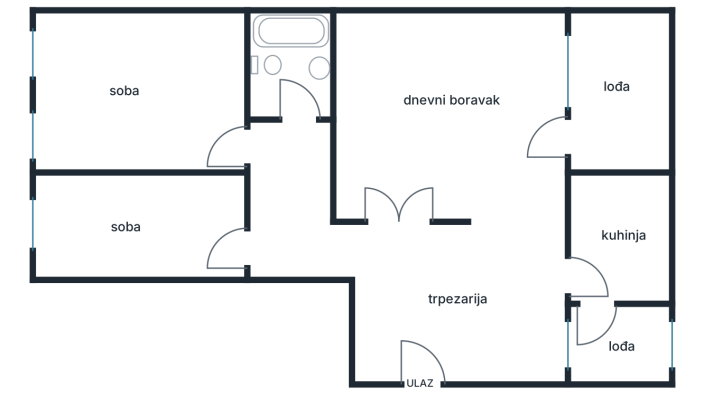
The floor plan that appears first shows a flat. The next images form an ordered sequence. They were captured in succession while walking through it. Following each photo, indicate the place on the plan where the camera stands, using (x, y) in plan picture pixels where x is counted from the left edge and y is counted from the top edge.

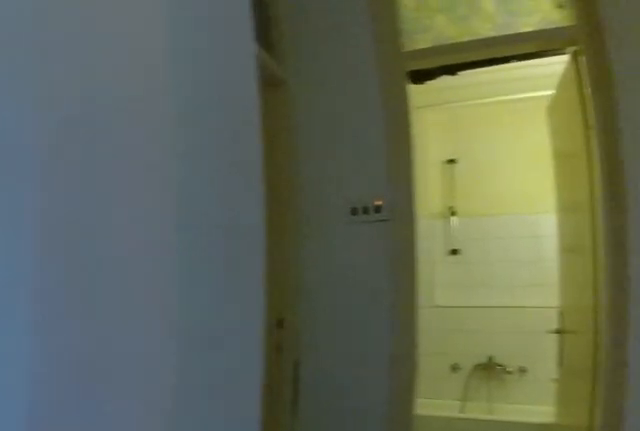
(308, 256)
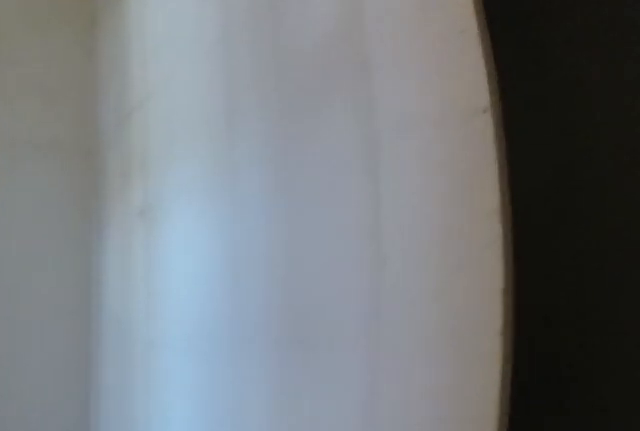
(296, 242)
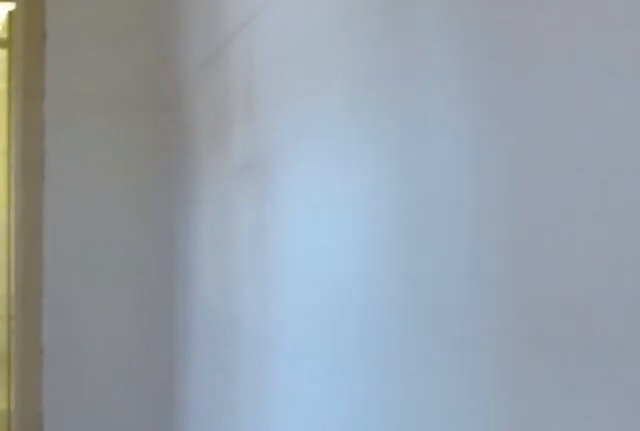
(297, 204)
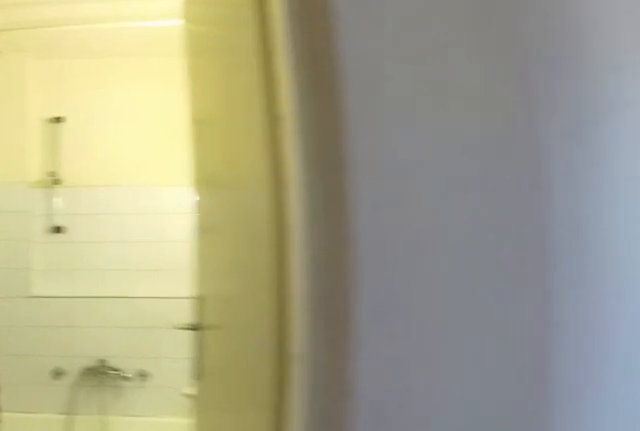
(296, 154)
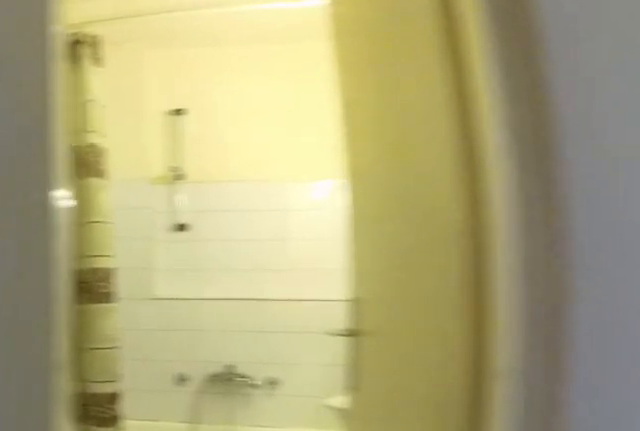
(296, 150)
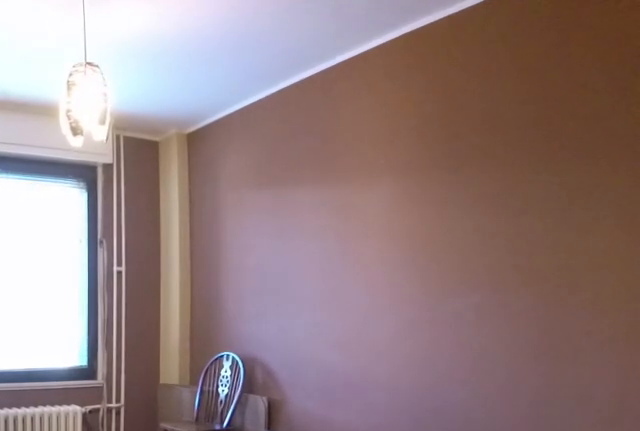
(253, 139)
